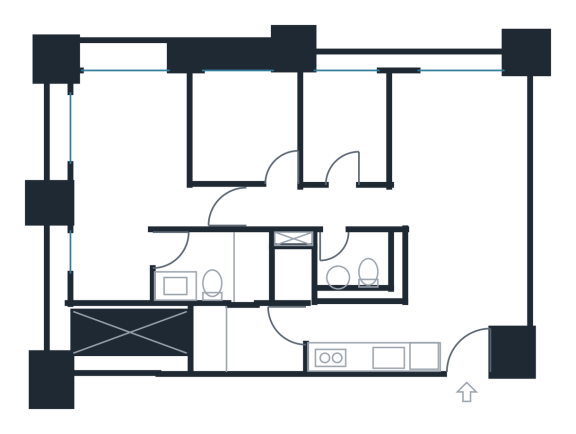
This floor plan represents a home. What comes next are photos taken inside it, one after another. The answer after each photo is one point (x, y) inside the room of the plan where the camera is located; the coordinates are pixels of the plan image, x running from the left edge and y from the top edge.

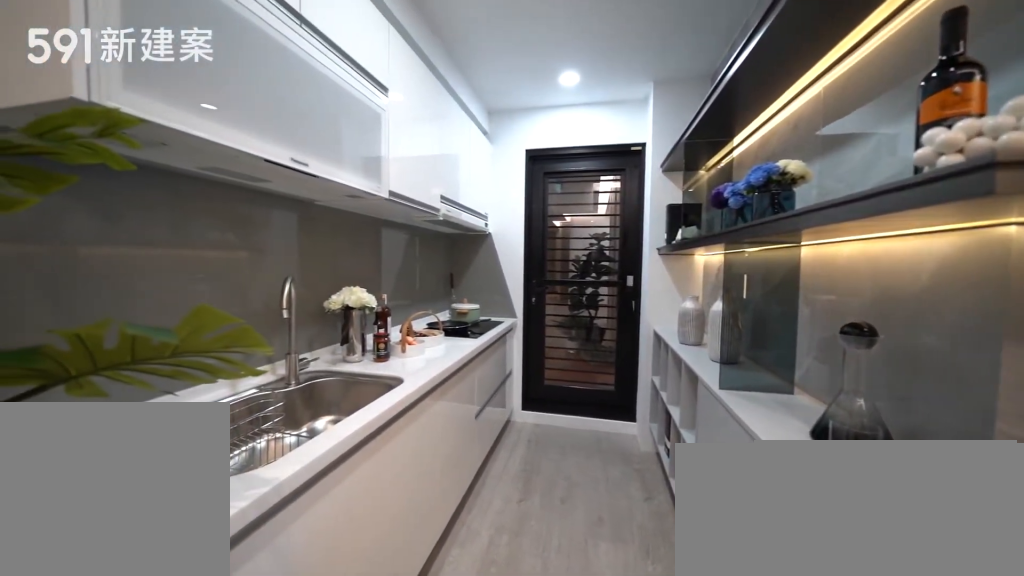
(366, 335)
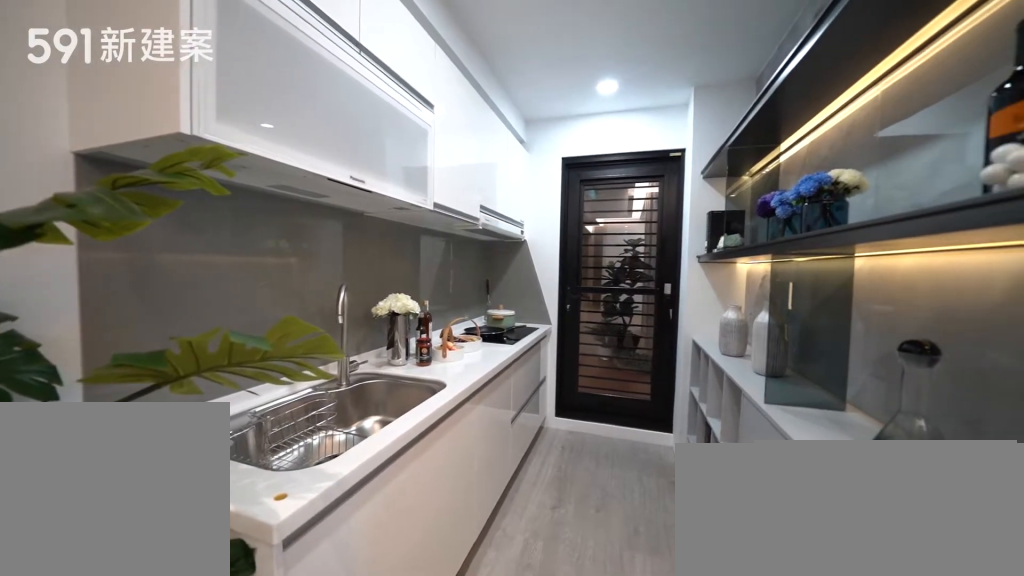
(366, 335)
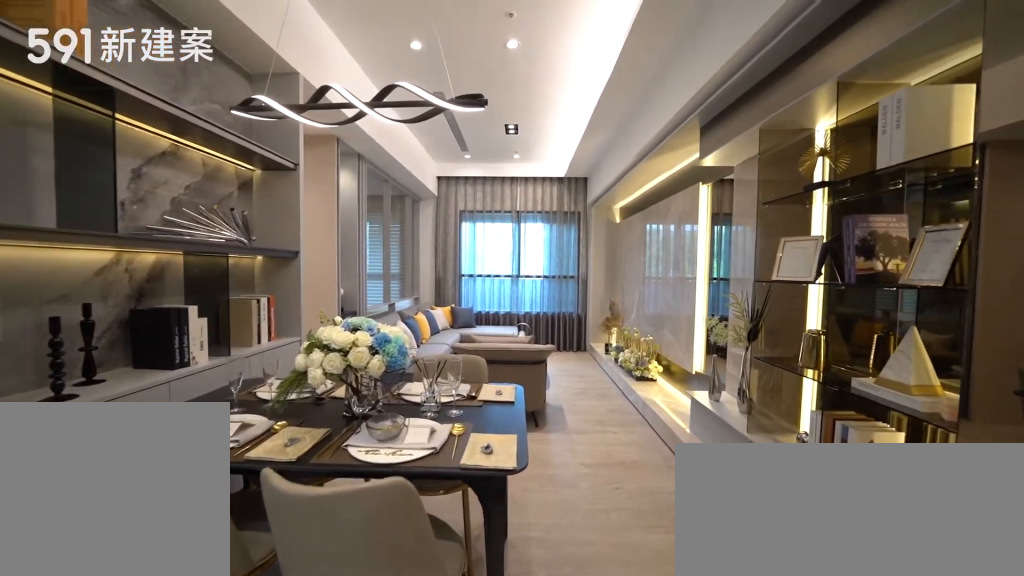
(460, 273)
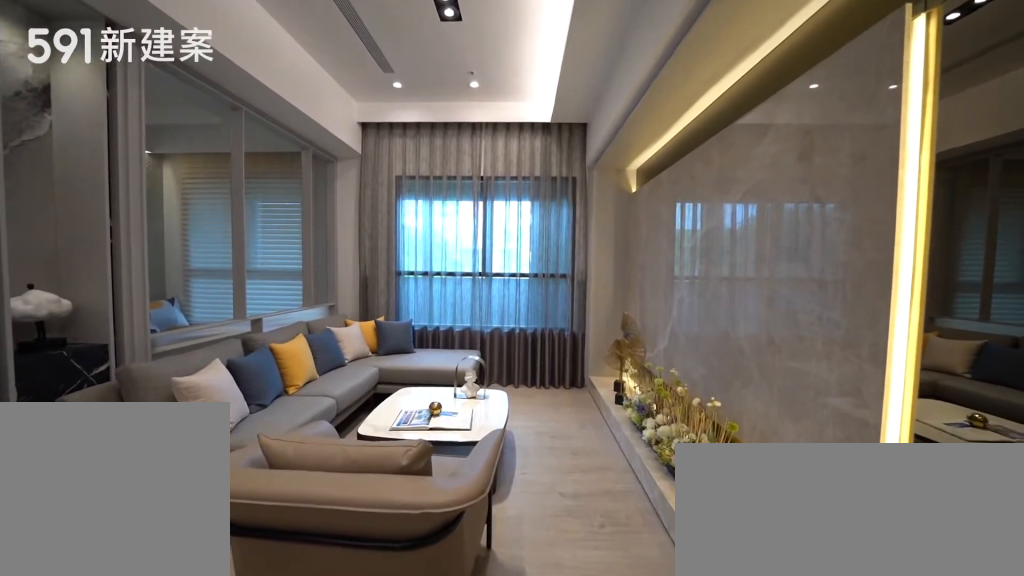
(458, 147)
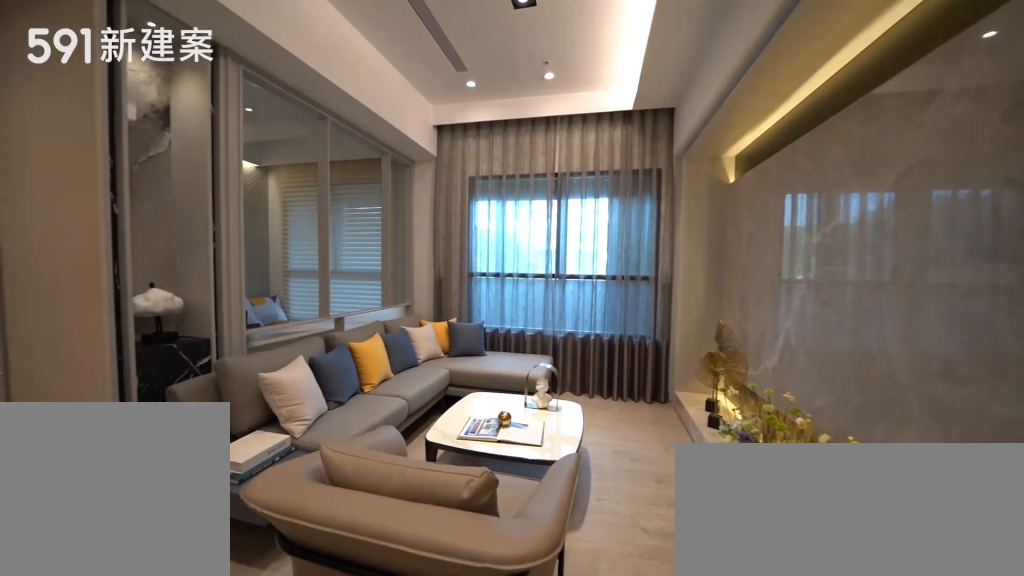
(458, 147)
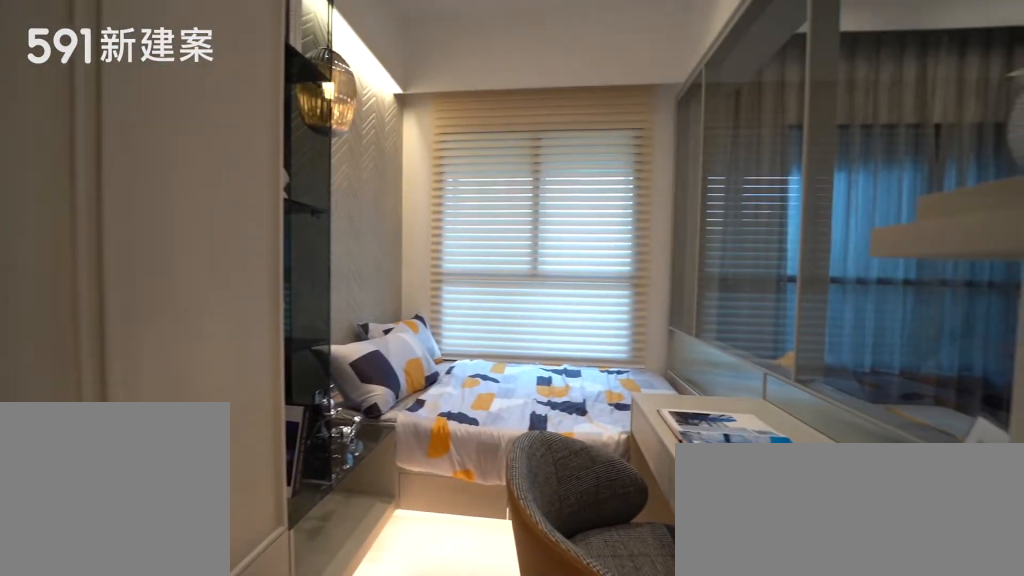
(348, 124)
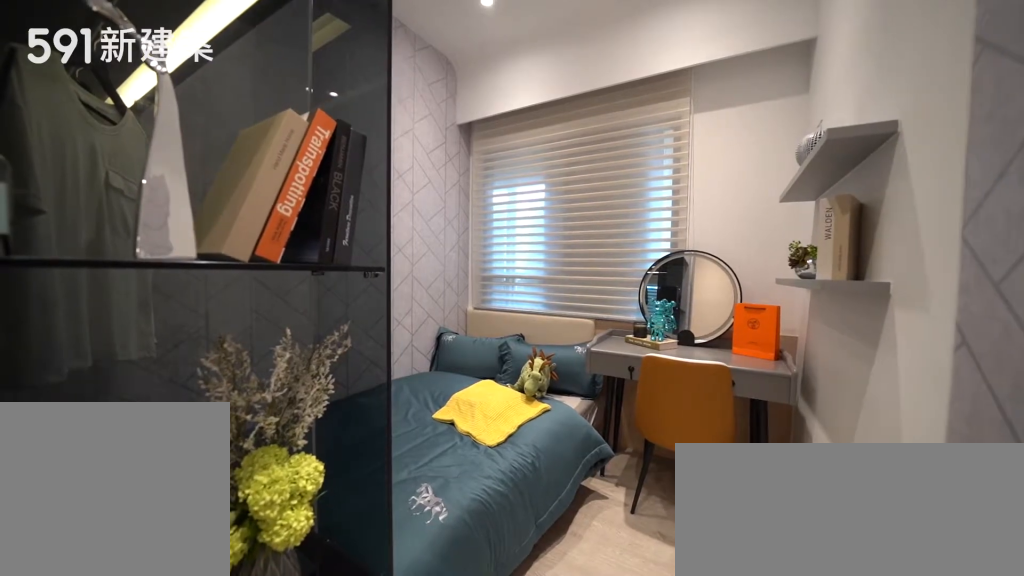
(248, 125)
